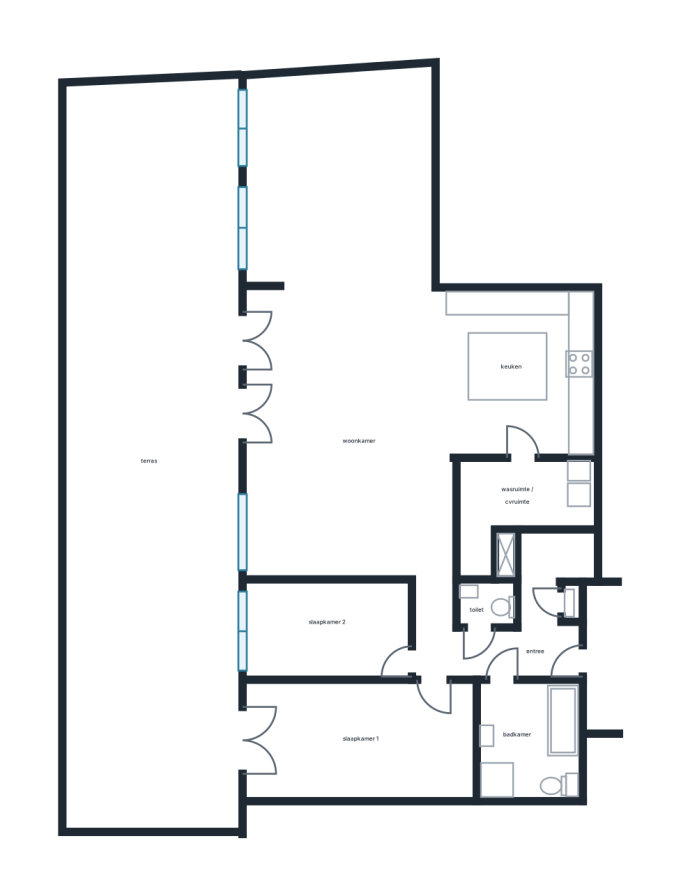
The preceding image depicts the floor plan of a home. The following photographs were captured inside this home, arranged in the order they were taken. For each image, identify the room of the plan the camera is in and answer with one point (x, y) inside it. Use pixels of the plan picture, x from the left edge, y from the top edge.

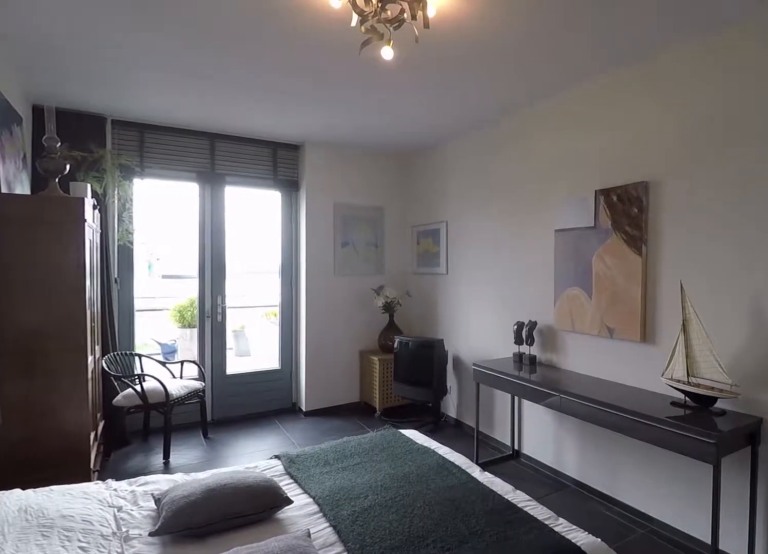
(360, 739)
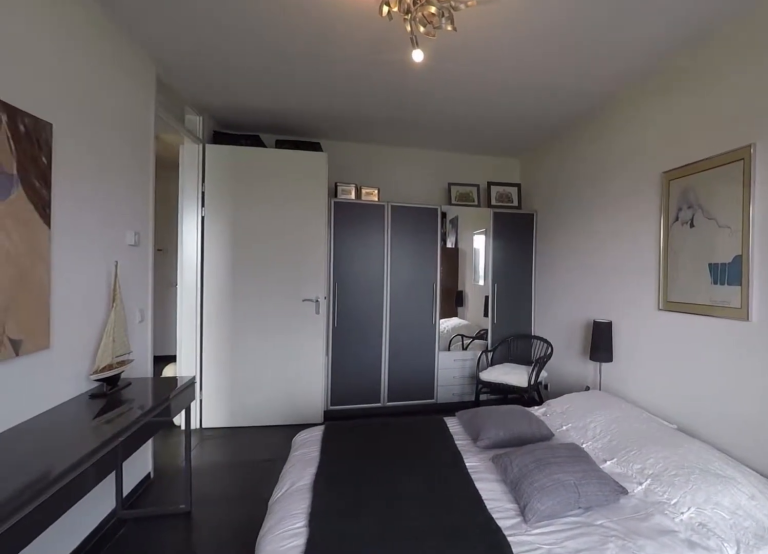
(360, 739)
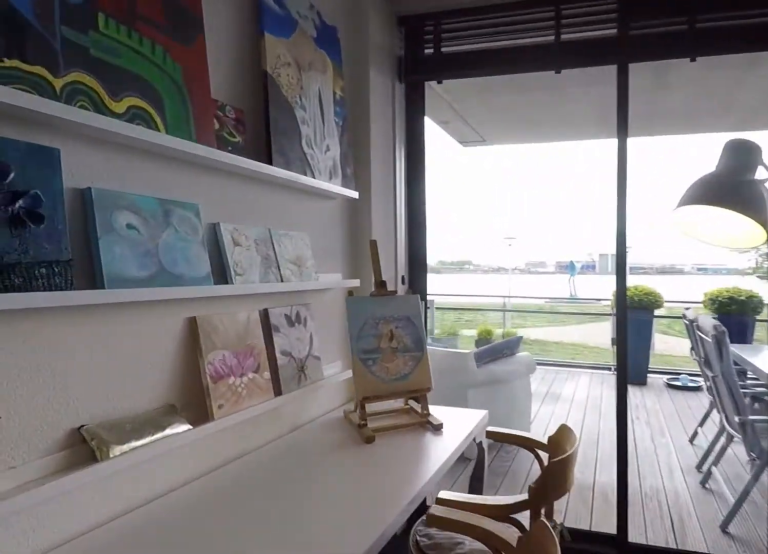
(326, 629)
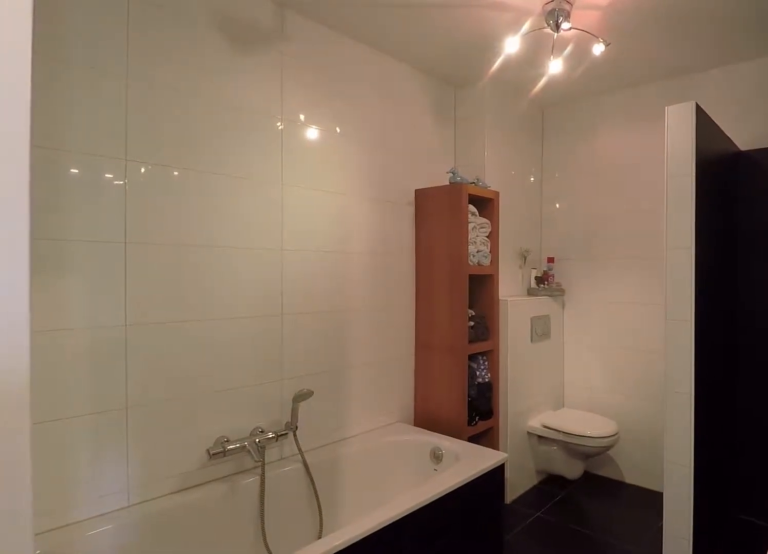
(528, 737)
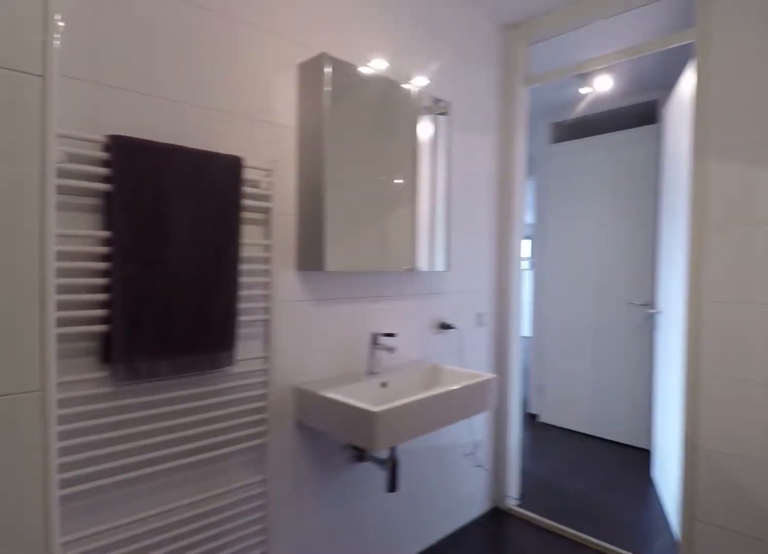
(528, 737)
